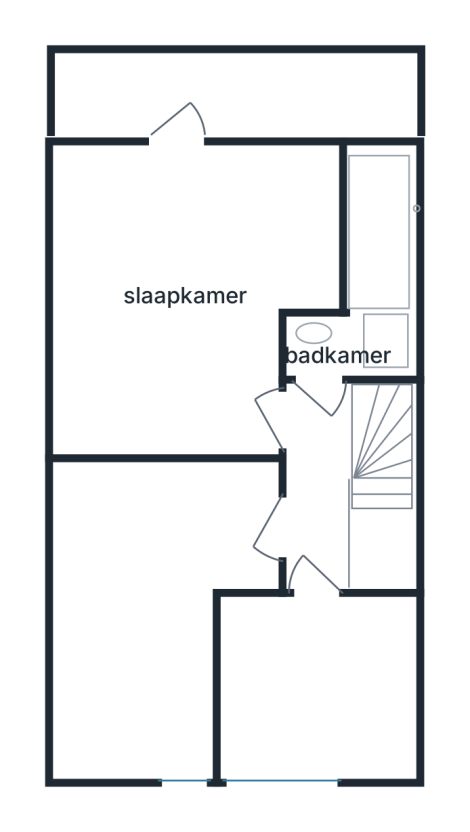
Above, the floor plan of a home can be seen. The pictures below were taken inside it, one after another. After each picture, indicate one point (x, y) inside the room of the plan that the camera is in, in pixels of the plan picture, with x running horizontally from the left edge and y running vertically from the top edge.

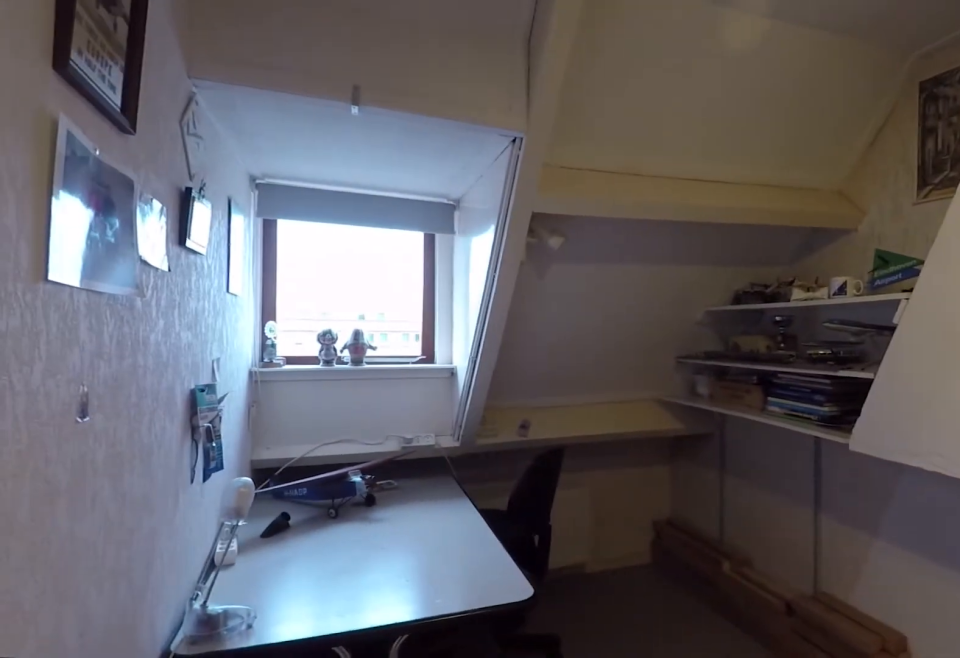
(154, 595)
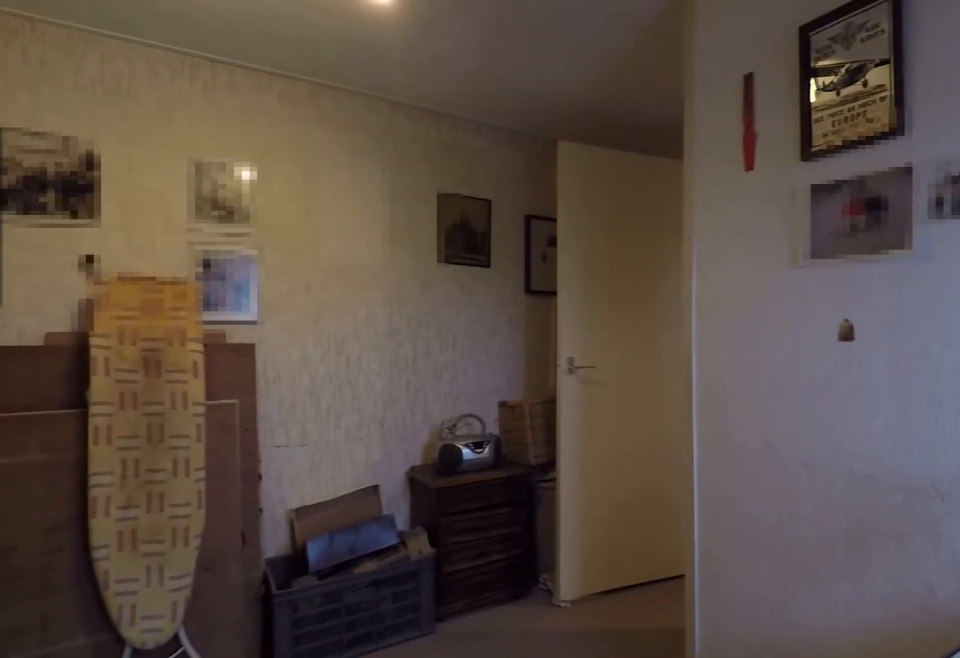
(154, 595)
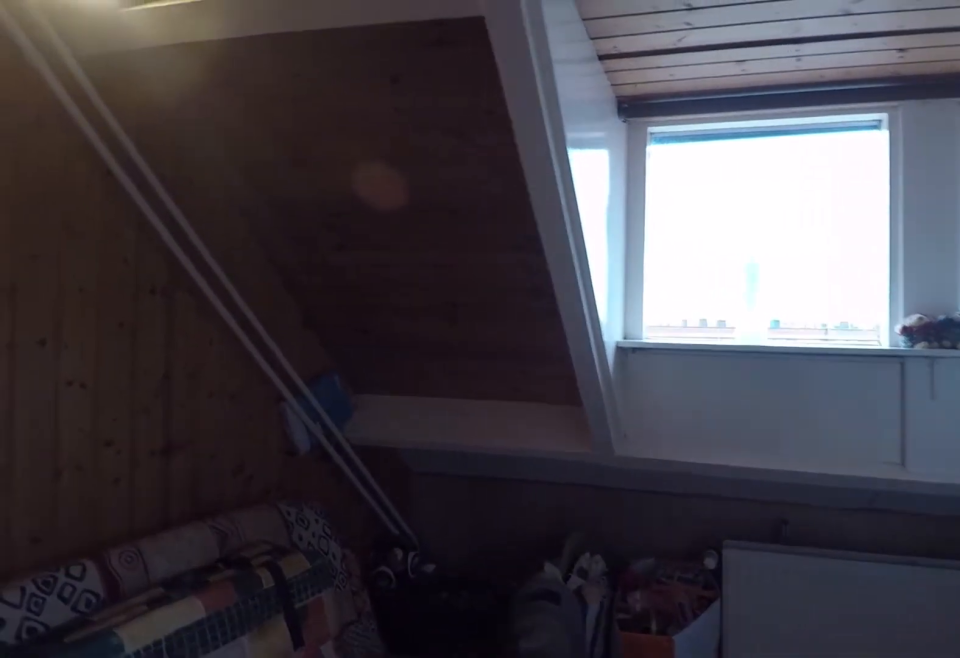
(312, 679)
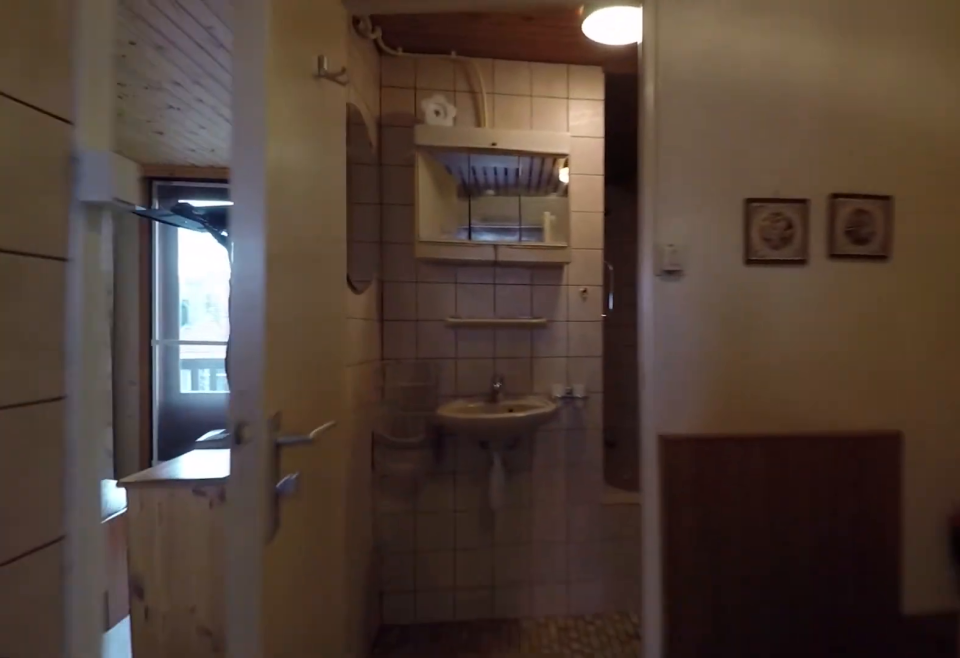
(317, 484)
